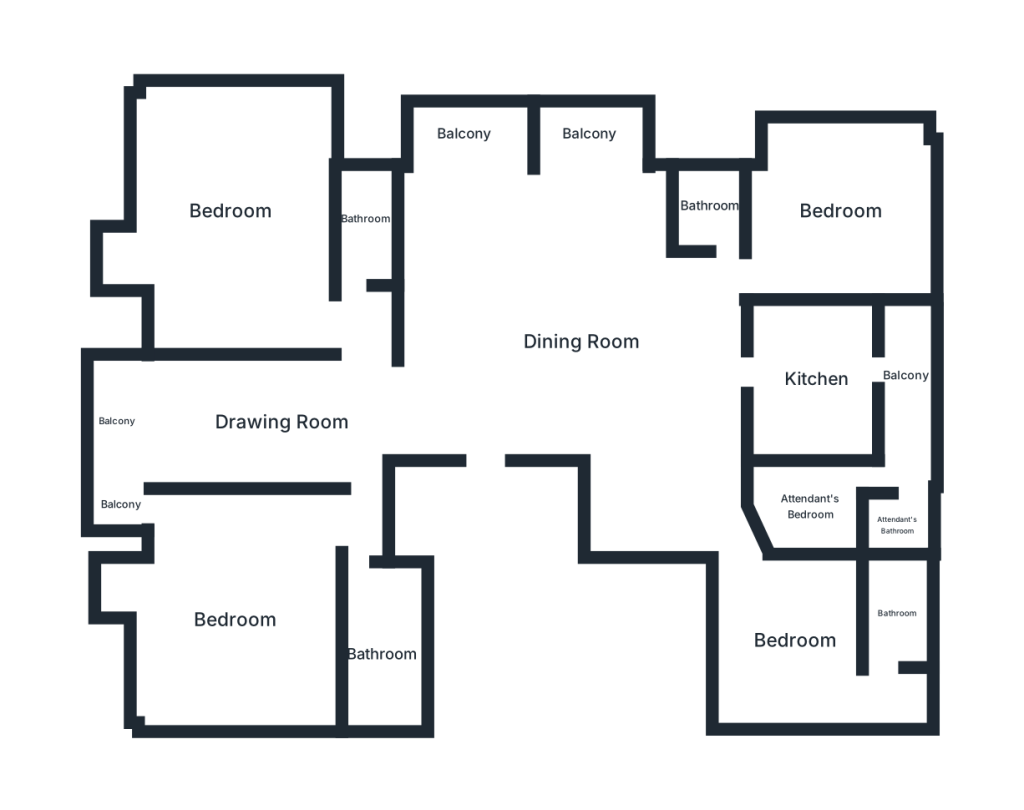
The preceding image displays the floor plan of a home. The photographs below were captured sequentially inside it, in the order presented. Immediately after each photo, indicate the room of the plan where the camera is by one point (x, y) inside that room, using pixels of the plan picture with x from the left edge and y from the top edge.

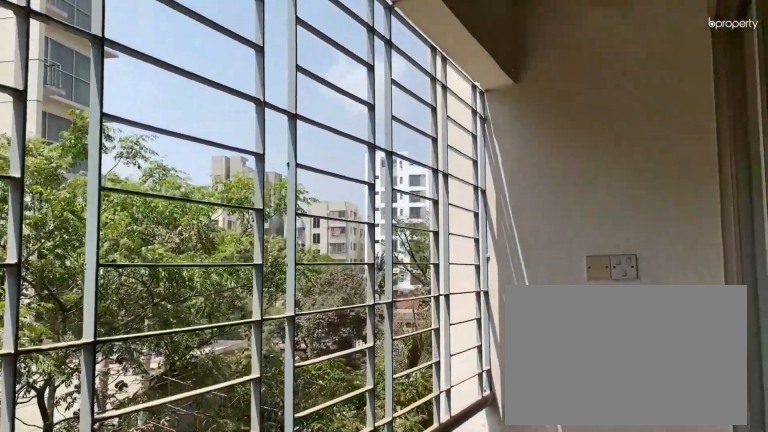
(119, 420)
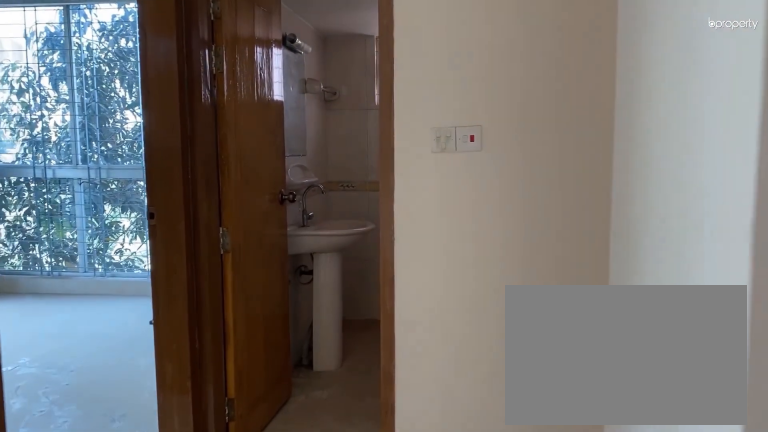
(334, 367)
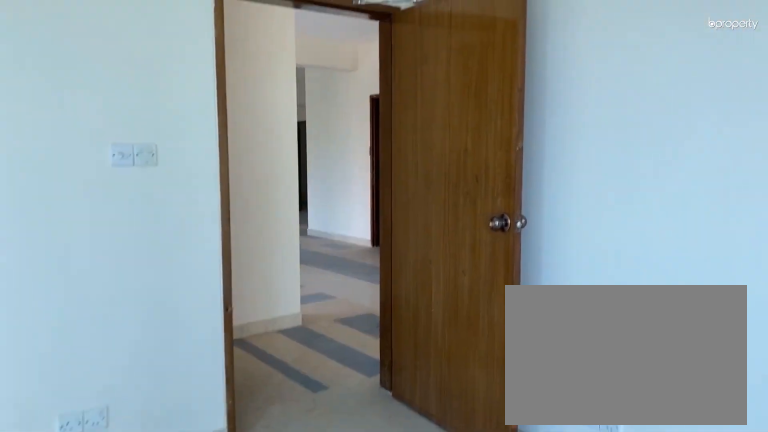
(229, 207)
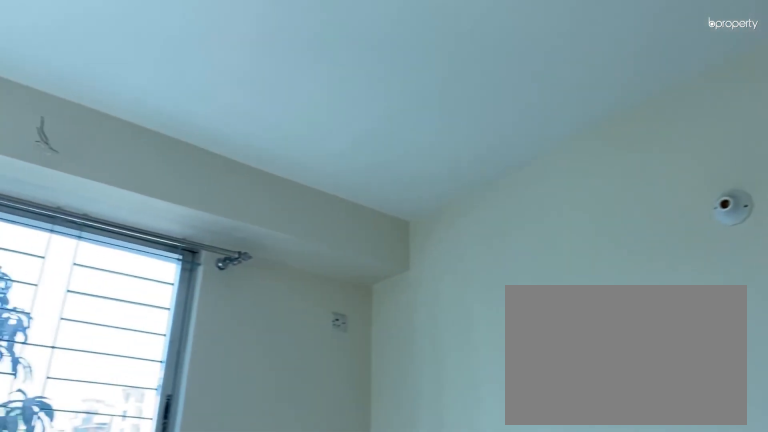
(229, 207)
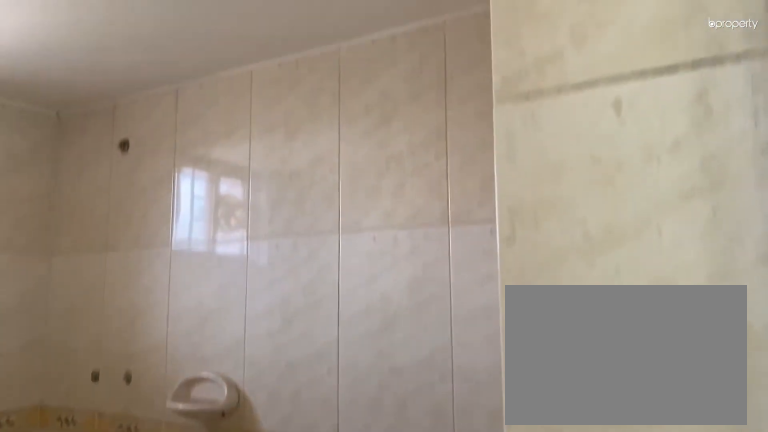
(368, 220)
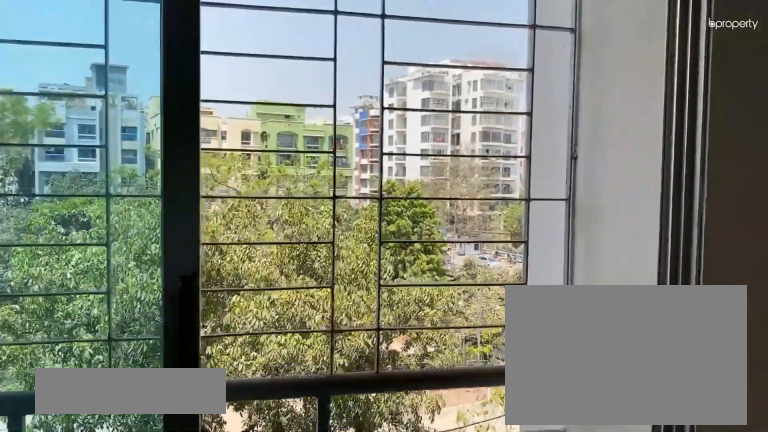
(586, 186)
